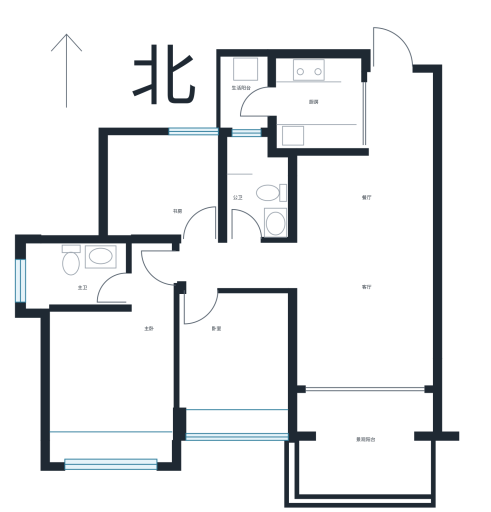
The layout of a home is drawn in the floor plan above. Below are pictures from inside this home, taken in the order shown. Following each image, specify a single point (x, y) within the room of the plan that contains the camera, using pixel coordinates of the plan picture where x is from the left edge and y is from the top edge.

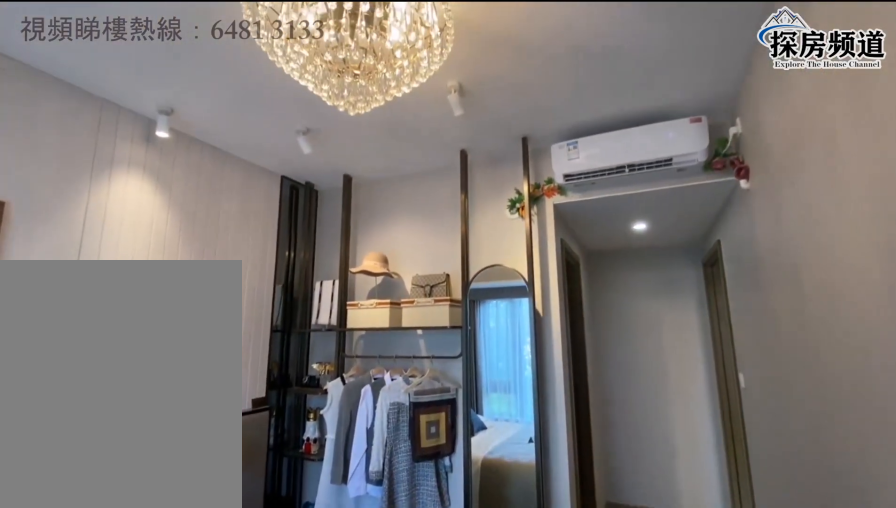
(101, 390)
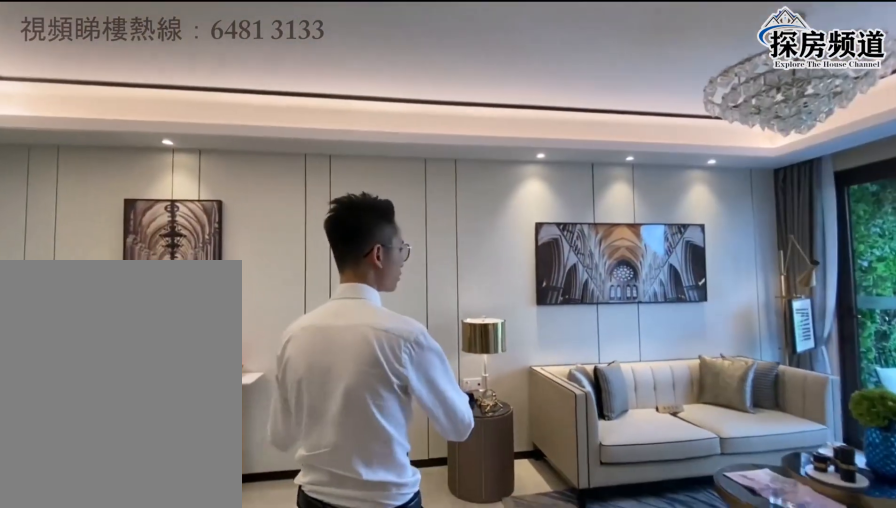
(378, 235)
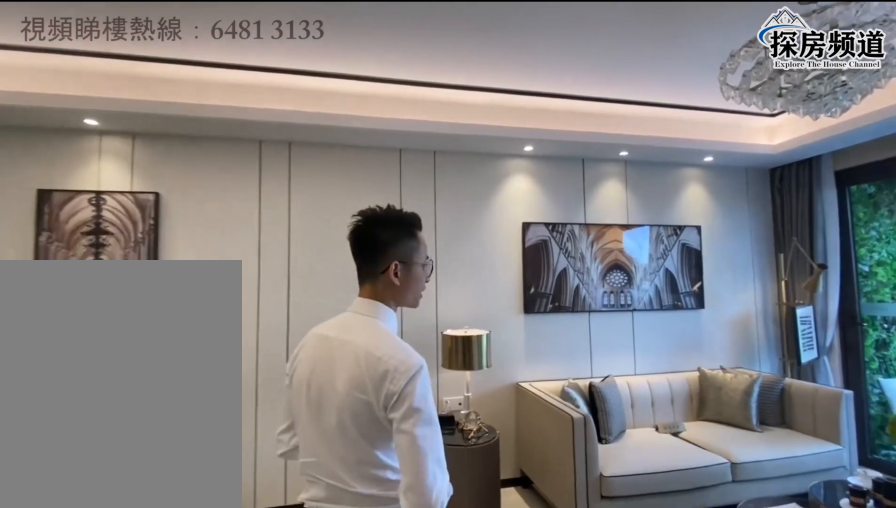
(378, 246)
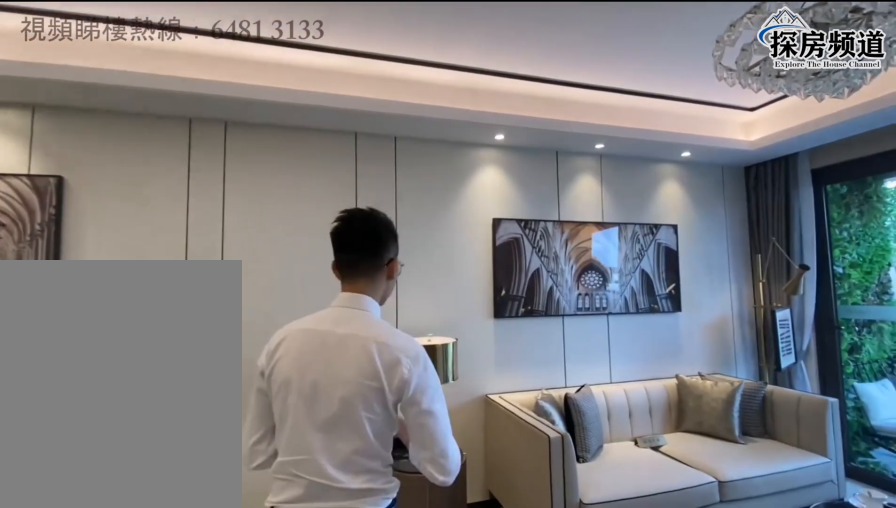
(379, 235)
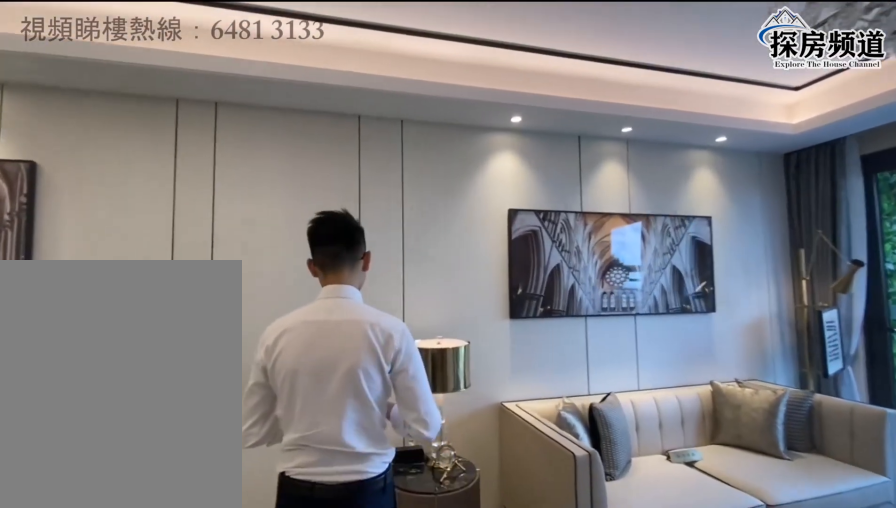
(378, 246)
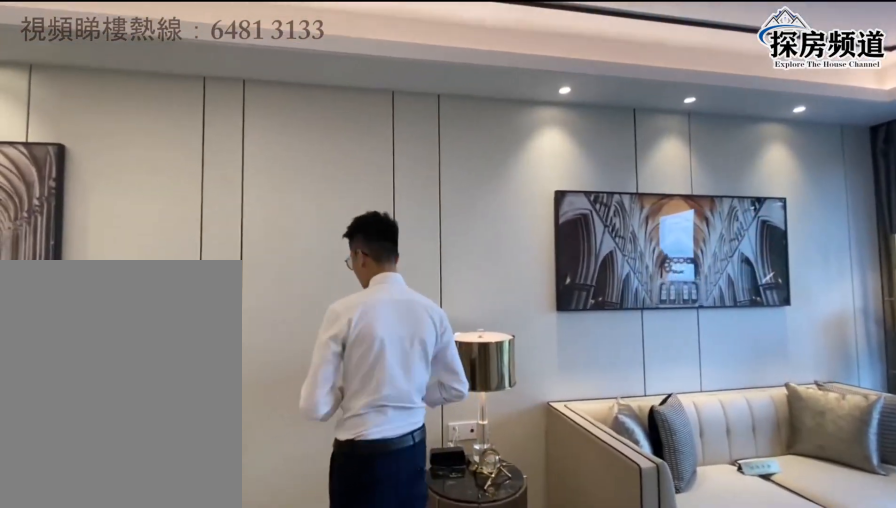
(379, 235)
